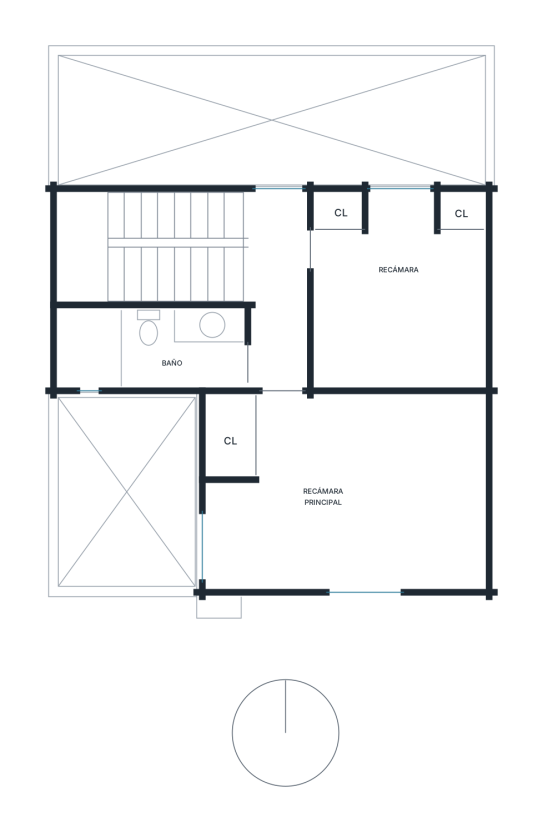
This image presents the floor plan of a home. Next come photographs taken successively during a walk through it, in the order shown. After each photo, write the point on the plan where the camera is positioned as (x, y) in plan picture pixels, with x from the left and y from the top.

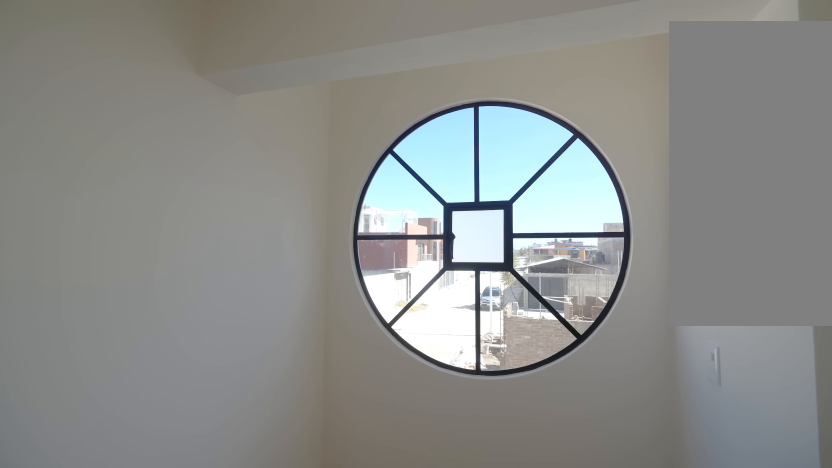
(292, 539)
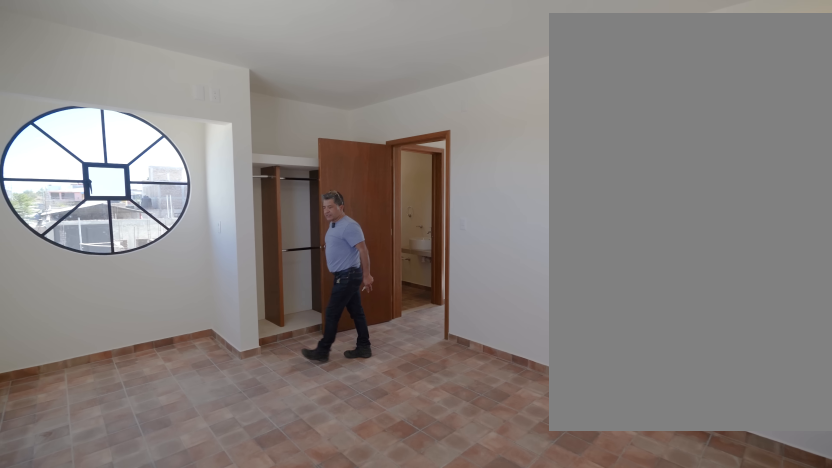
(386, 505)
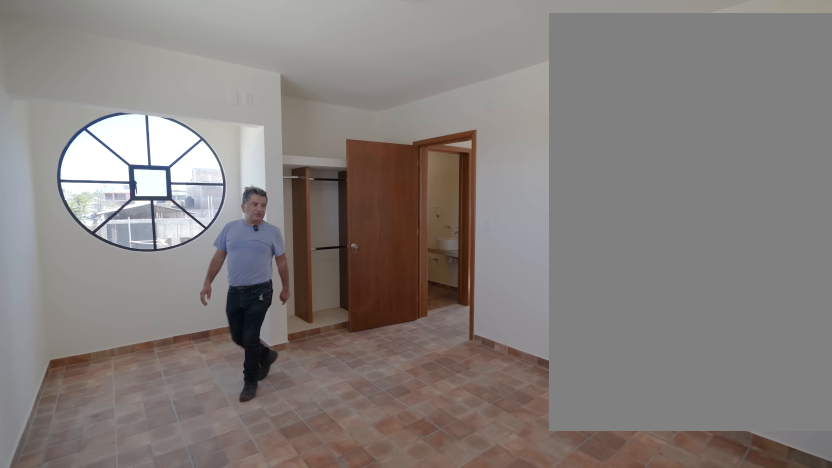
(385, 505)
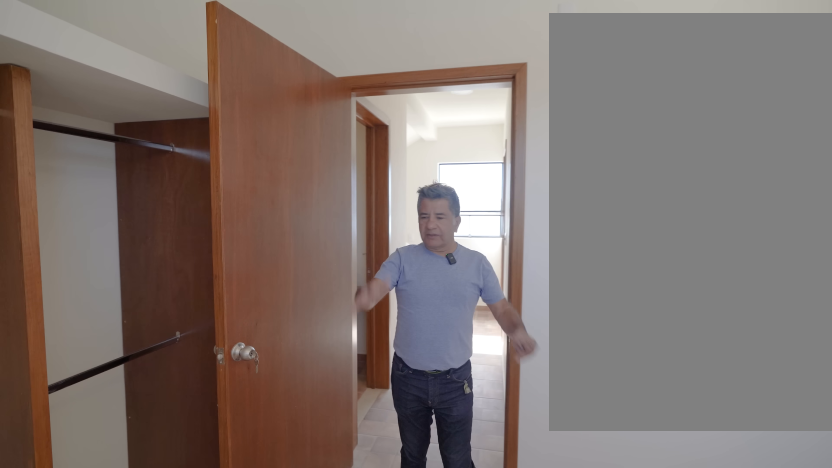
(323, 497)
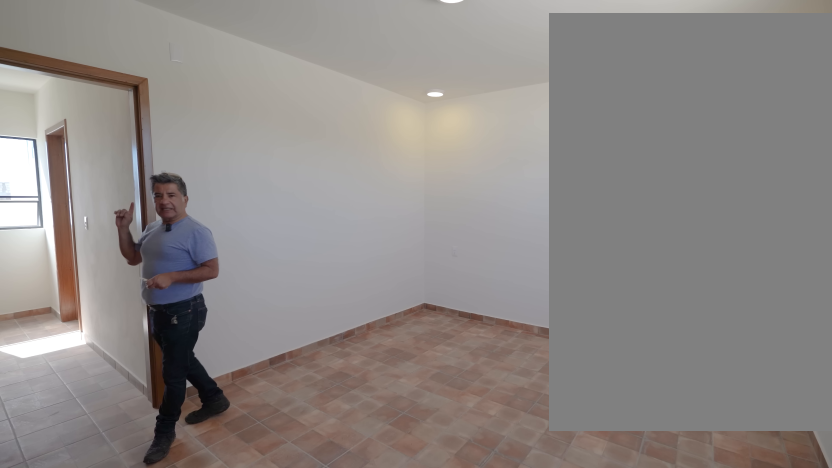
(284, 484)
